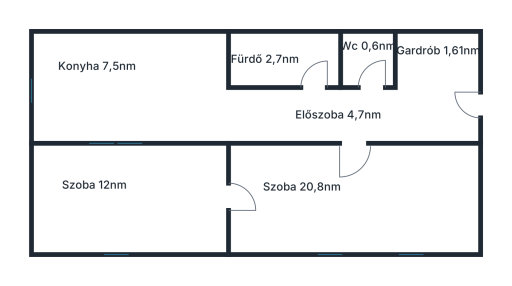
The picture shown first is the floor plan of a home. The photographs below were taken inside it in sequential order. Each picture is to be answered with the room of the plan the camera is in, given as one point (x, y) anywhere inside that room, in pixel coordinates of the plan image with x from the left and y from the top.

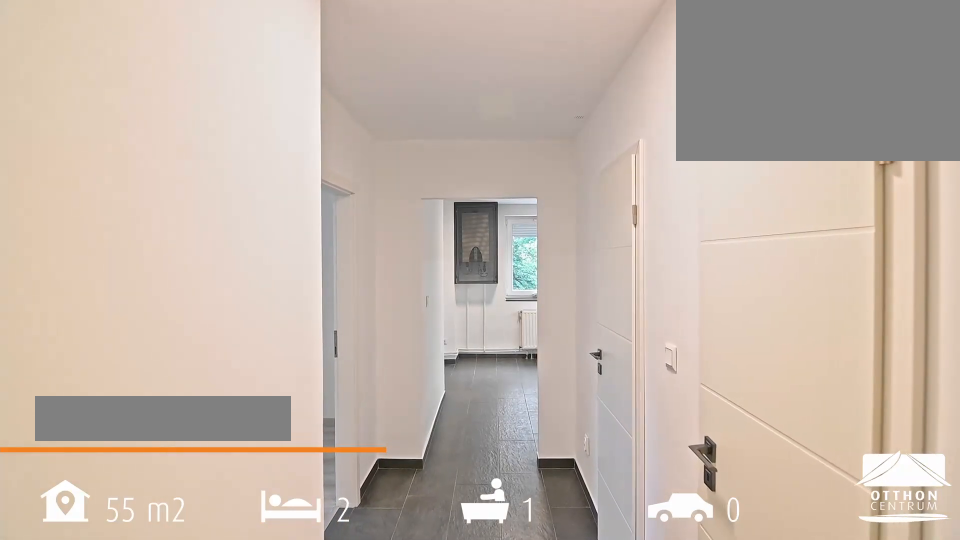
(438, 87)
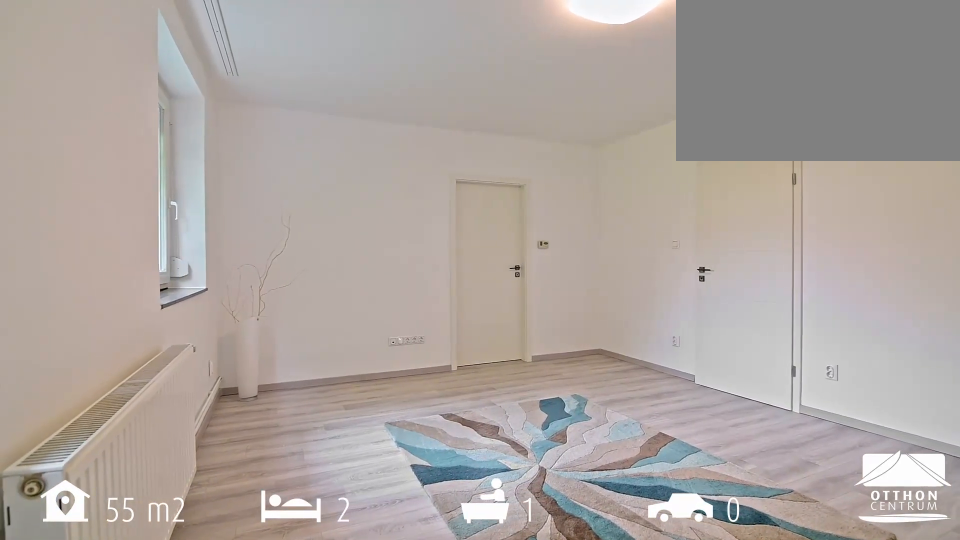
(353, 199)
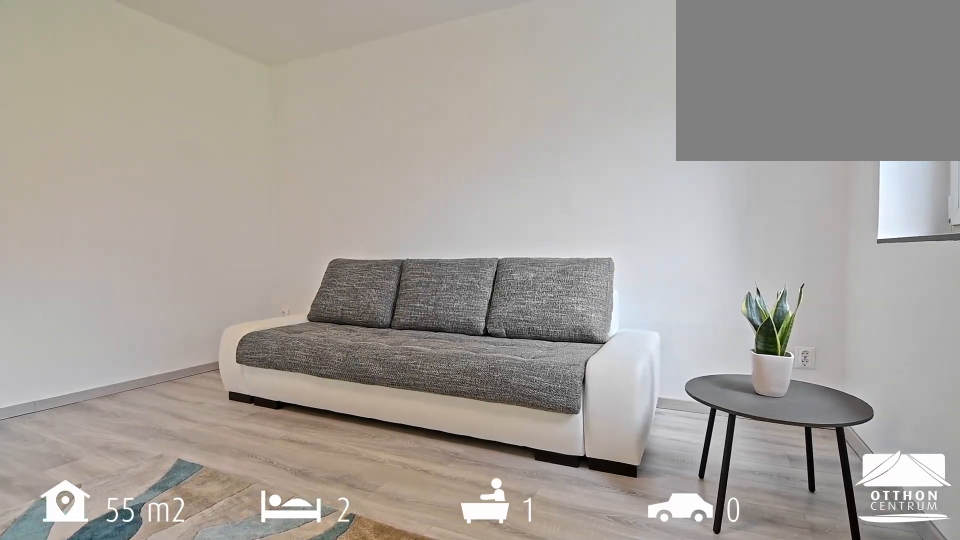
(353, 199)
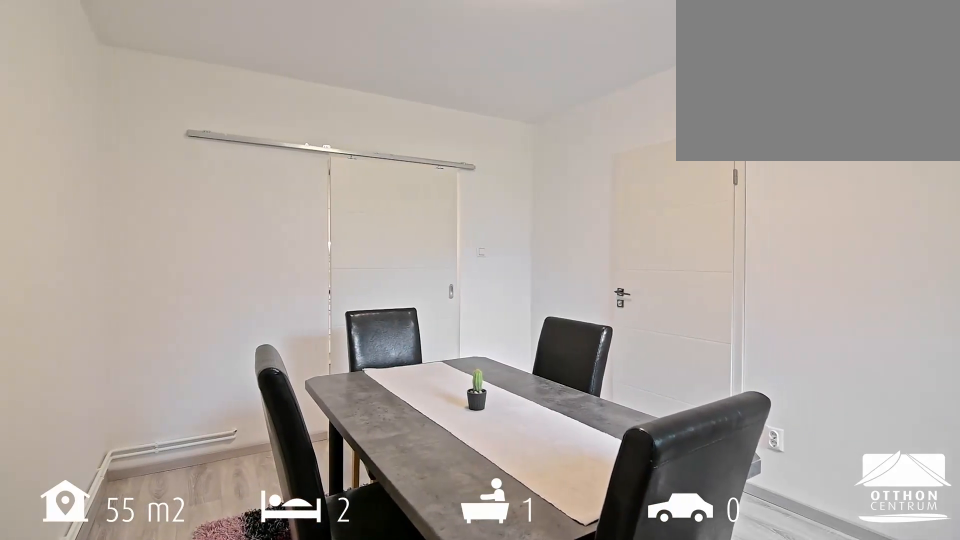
(128, 199)
